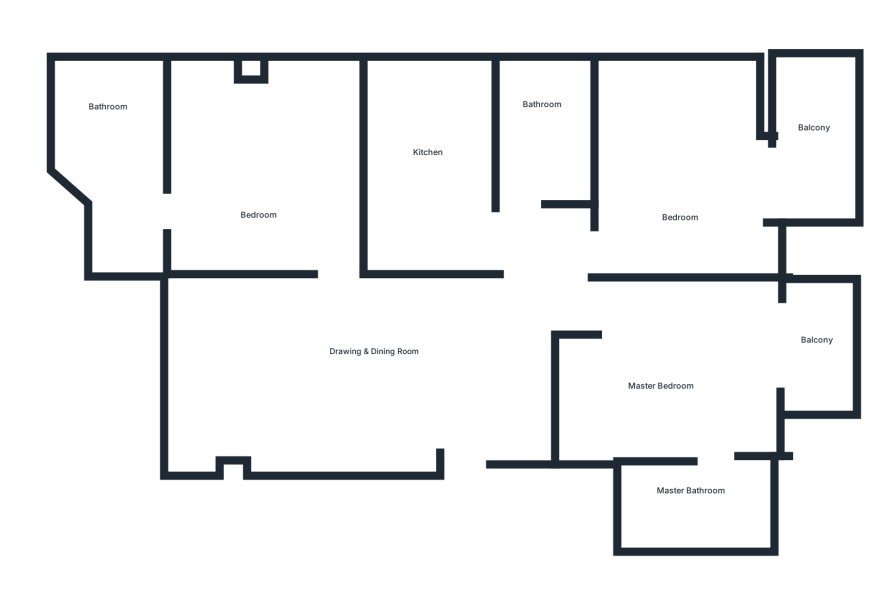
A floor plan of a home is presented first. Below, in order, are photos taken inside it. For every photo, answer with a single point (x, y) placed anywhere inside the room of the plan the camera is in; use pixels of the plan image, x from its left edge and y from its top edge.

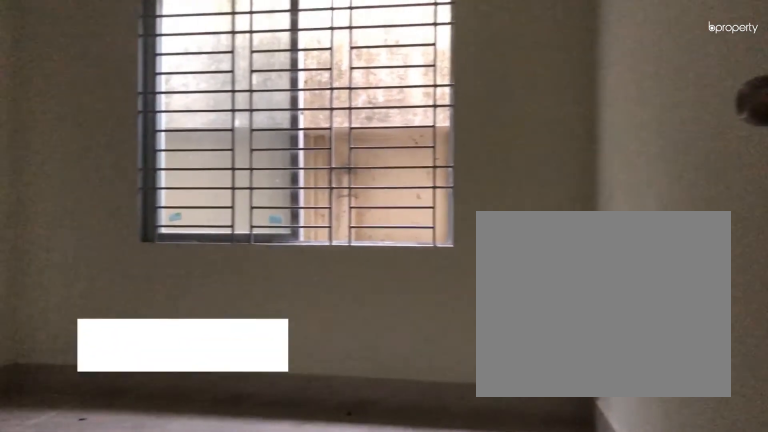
(263, 175)
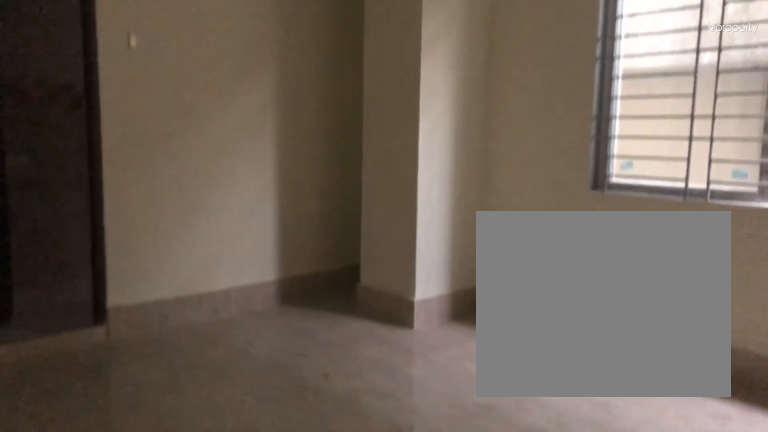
(263, 175)
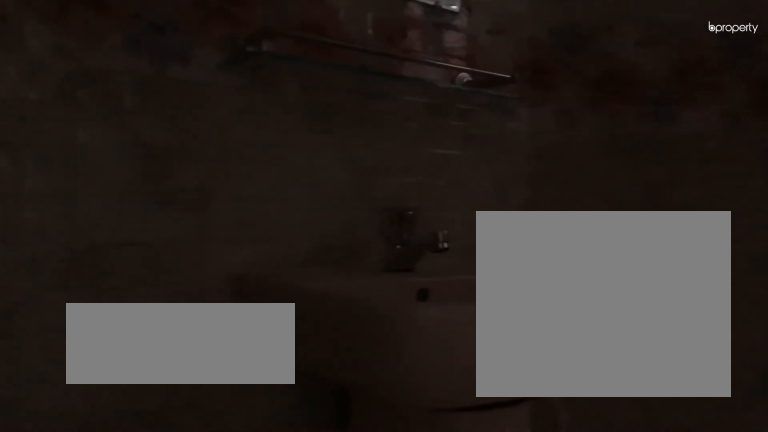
(111, 131)
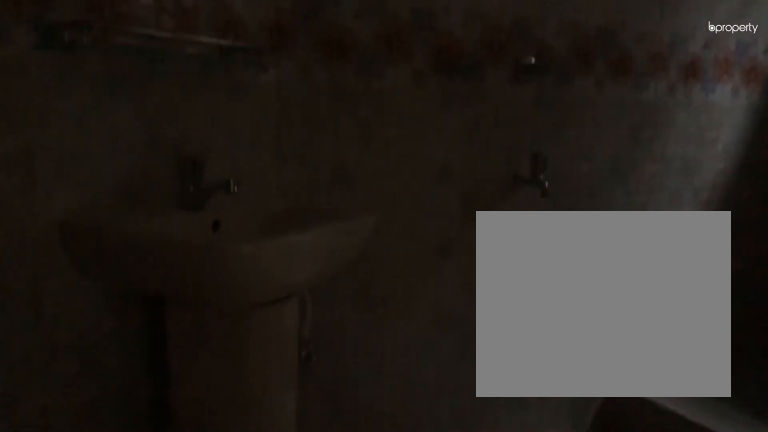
(111, 131)
